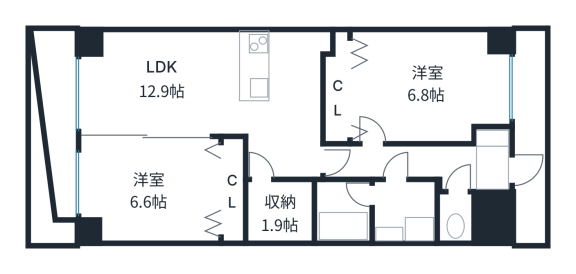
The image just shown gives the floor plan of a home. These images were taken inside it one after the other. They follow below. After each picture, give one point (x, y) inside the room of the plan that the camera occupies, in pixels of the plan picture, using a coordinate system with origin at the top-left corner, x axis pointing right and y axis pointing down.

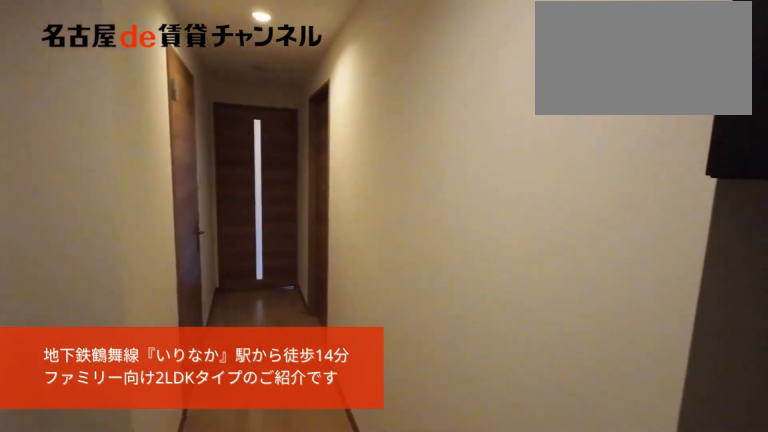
(492, 160)
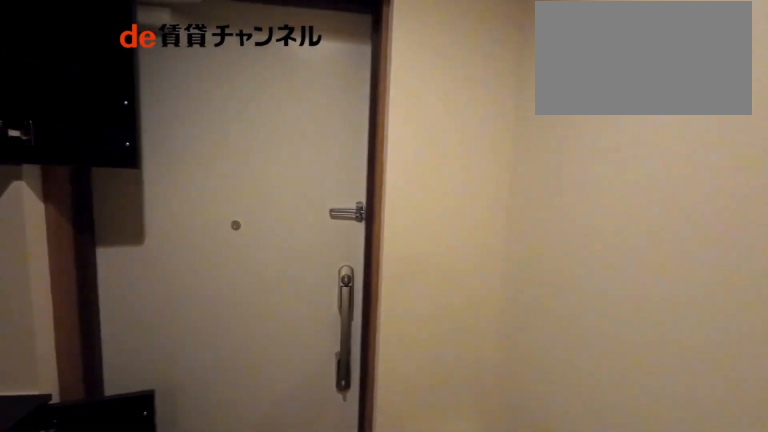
(492, 160)
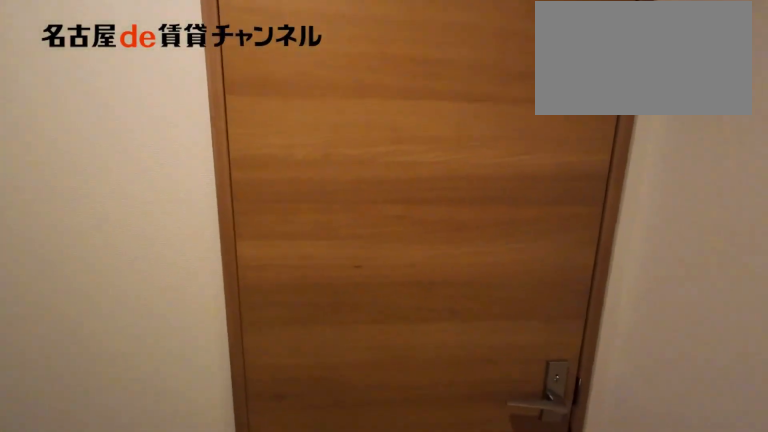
(404, 163)
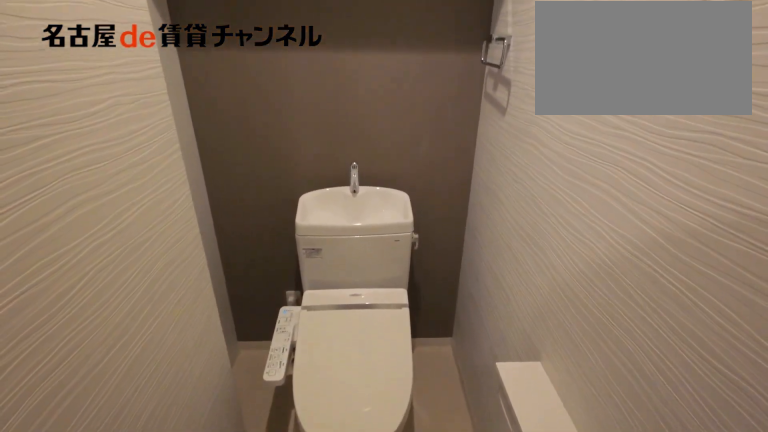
(455, 217)
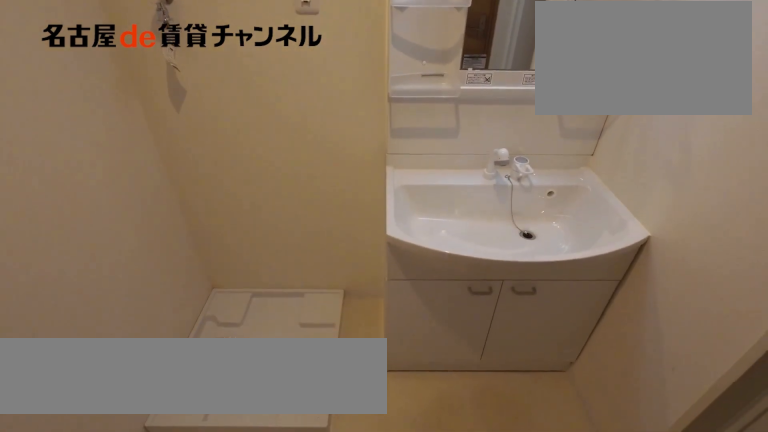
(405, 211)
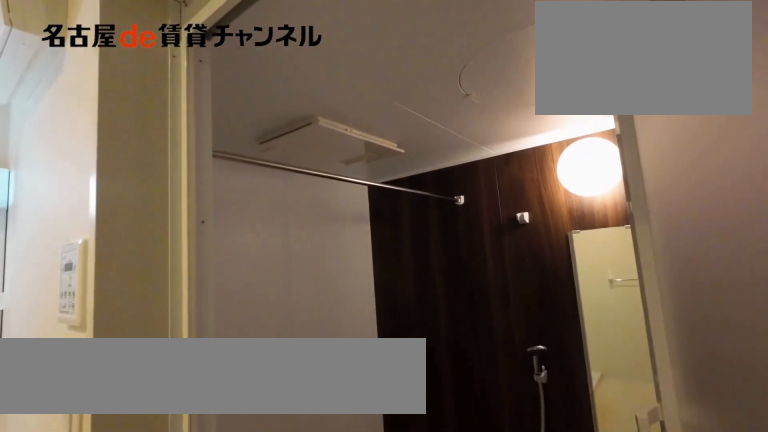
(342, 211)
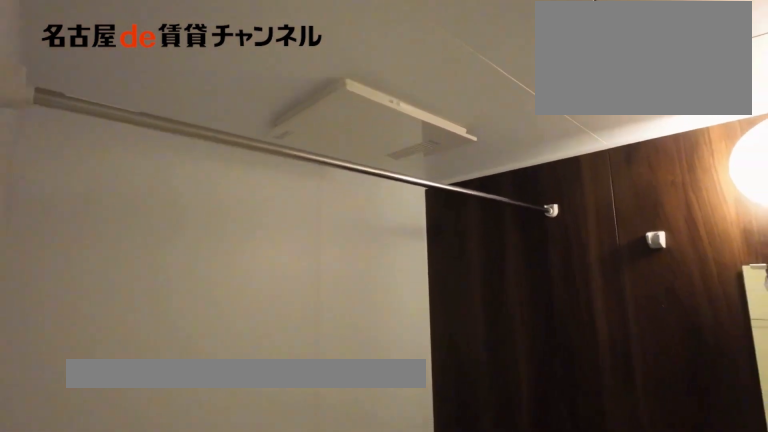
(342, 211)
